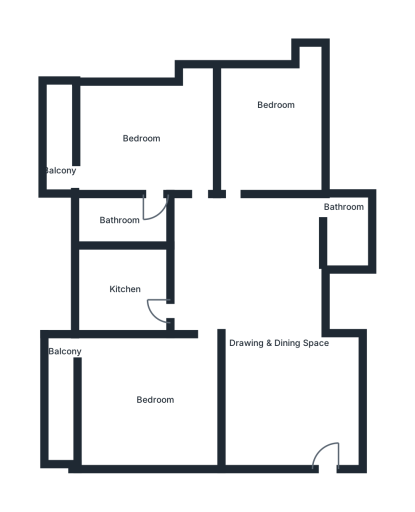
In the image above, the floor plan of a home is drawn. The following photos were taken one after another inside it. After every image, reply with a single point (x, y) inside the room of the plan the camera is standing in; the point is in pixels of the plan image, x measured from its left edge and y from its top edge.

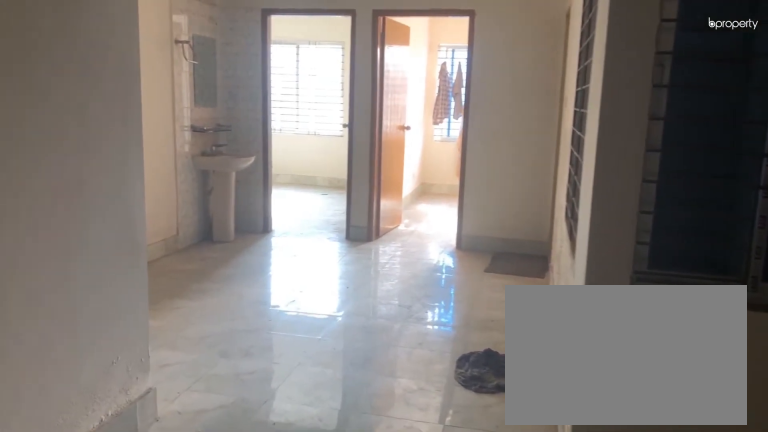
(275, 339)
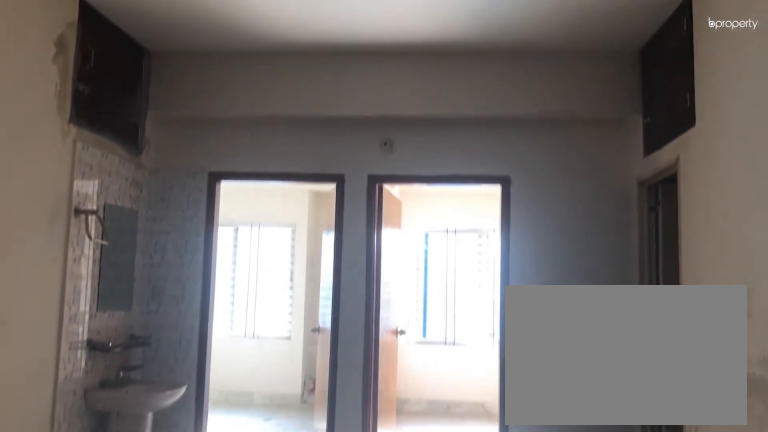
(275, 339)
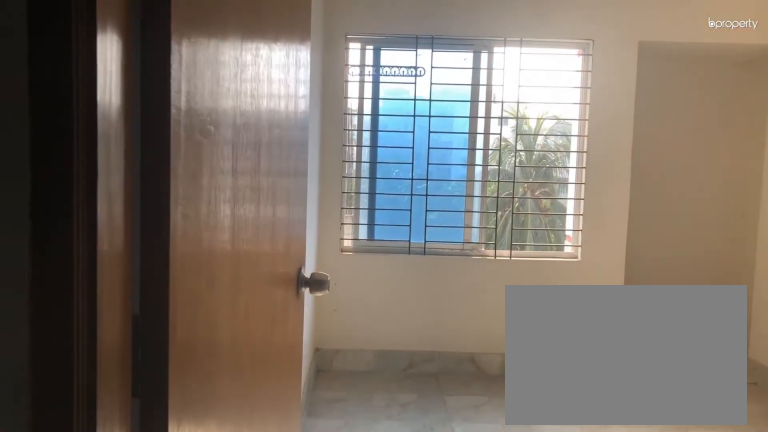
(246, 177)
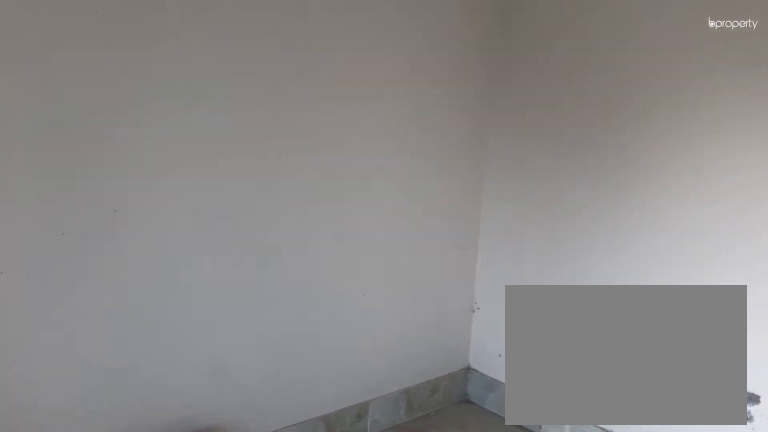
(265, 131)
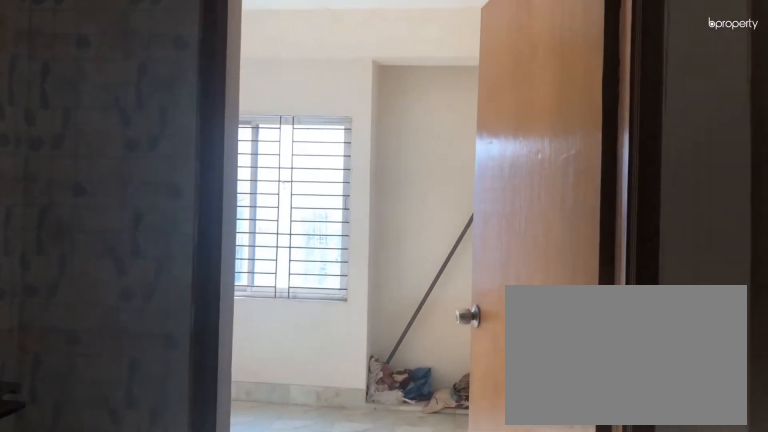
(200, 178)
